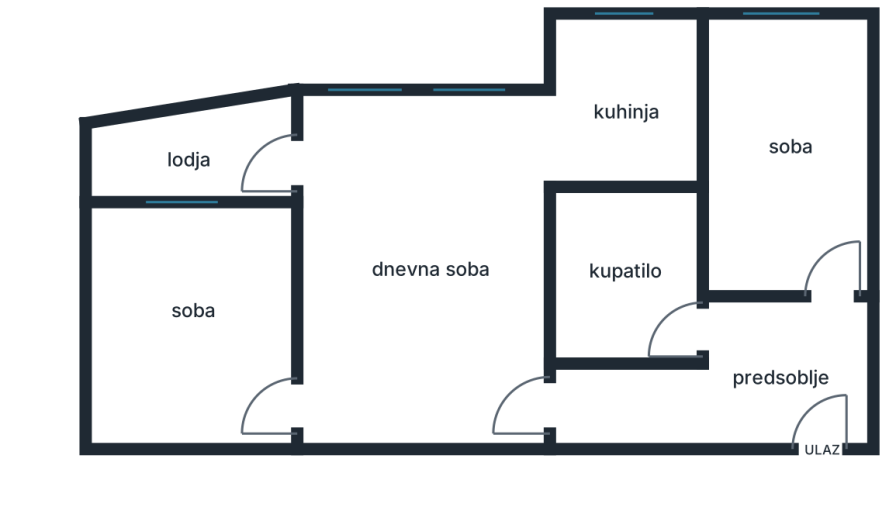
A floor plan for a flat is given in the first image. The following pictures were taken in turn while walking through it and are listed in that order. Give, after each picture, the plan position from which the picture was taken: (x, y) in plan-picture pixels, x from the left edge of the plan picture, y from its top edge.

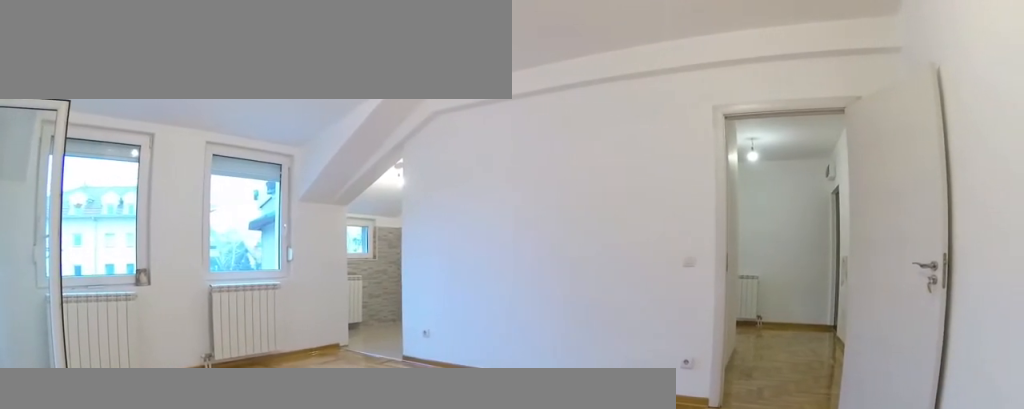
(303, 397)
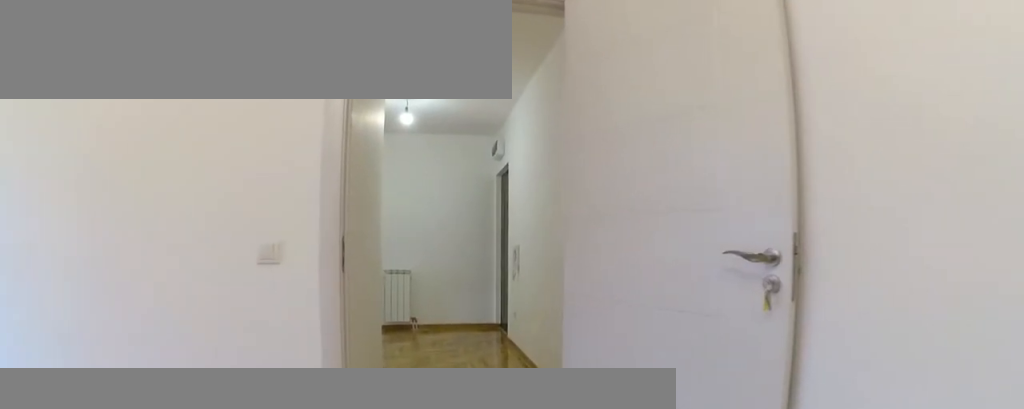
(433, 402)
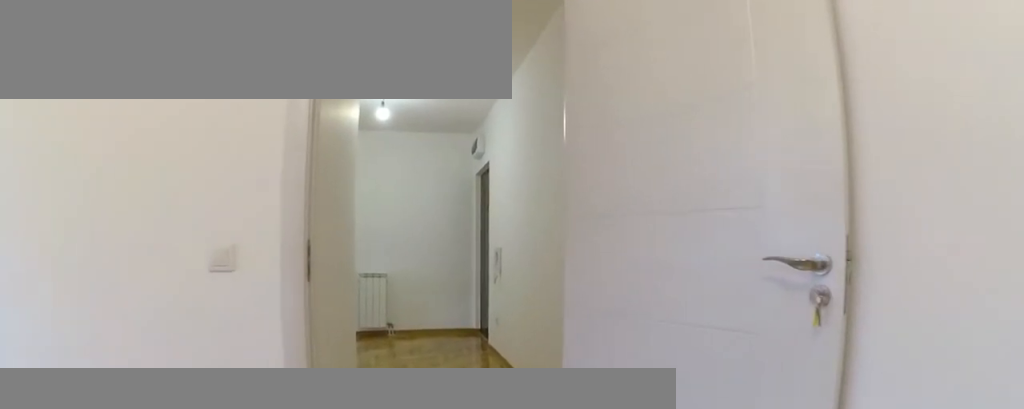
(445, 403)
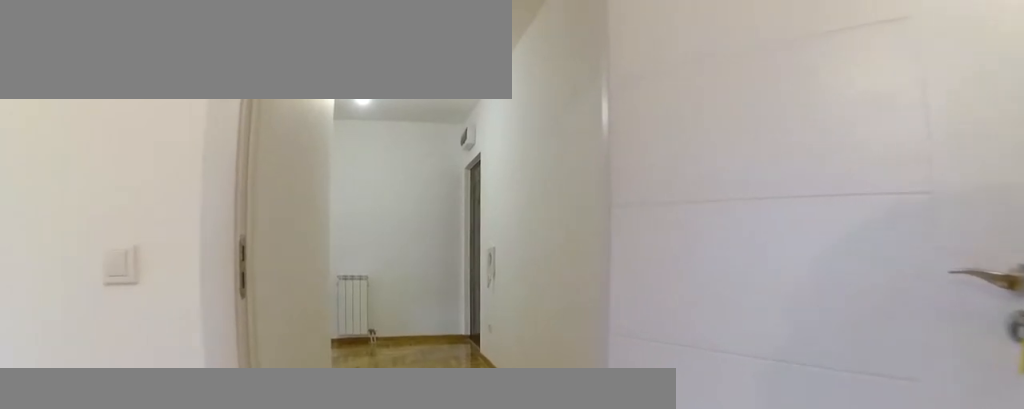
(468, 403)
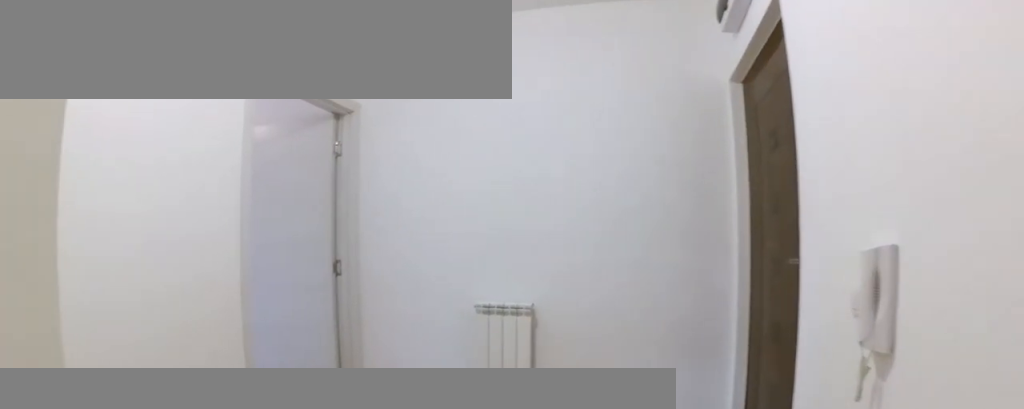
(682, 407)
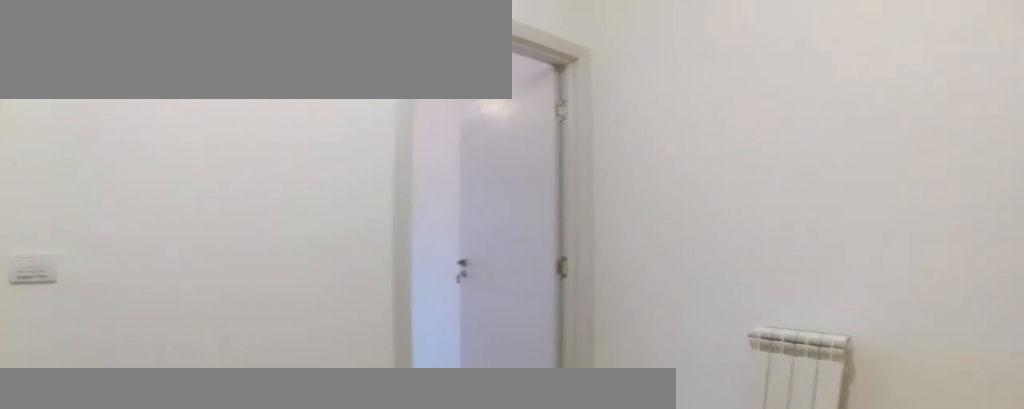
(733, 407)
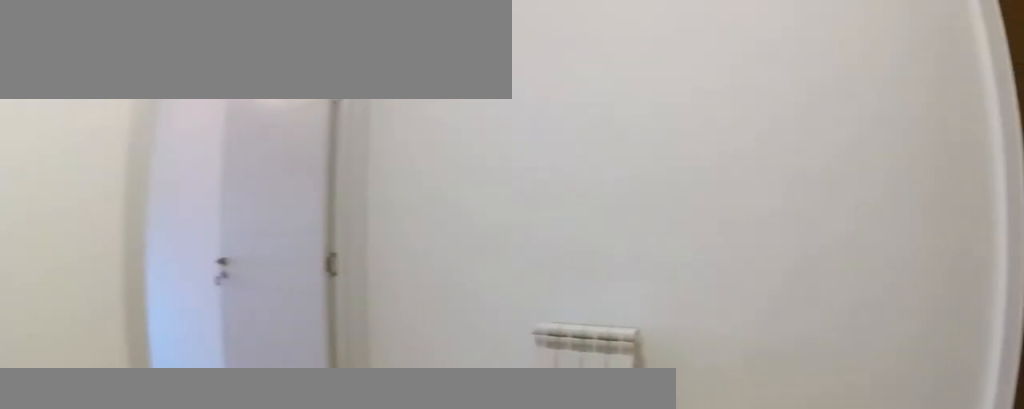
(742, 407)
